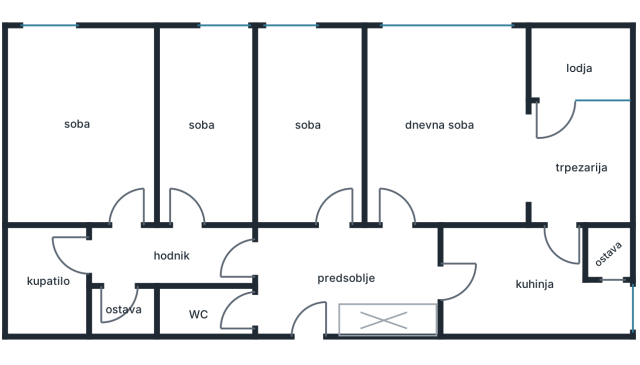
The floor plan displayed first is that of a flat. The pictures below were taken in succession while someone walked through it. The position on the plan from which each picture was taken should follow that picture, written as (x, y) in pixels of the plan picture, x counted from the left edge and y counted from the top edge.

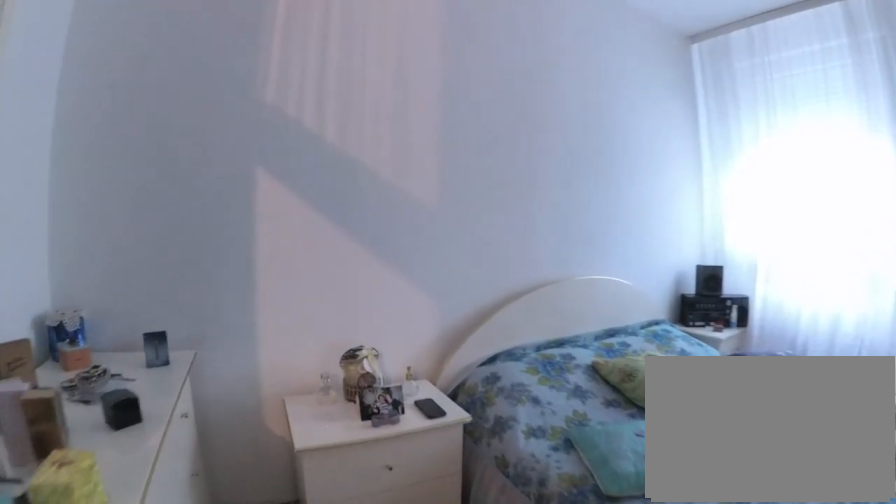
(97, 183)
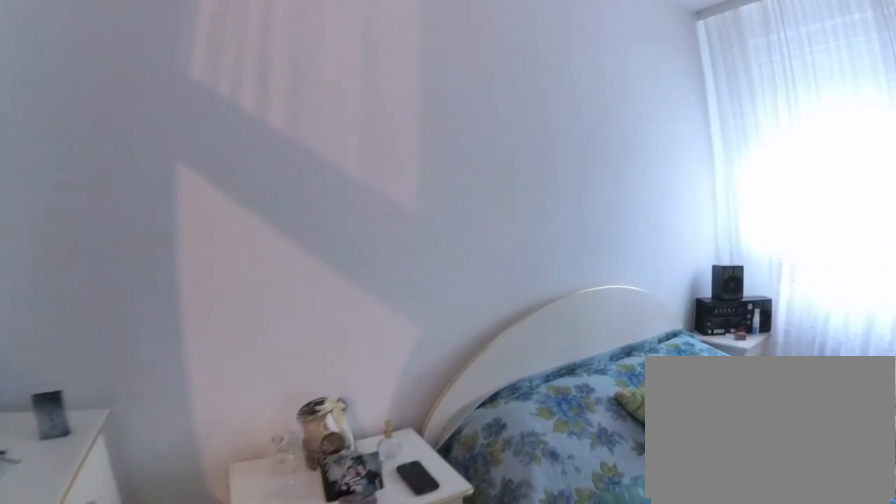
(82, 167)
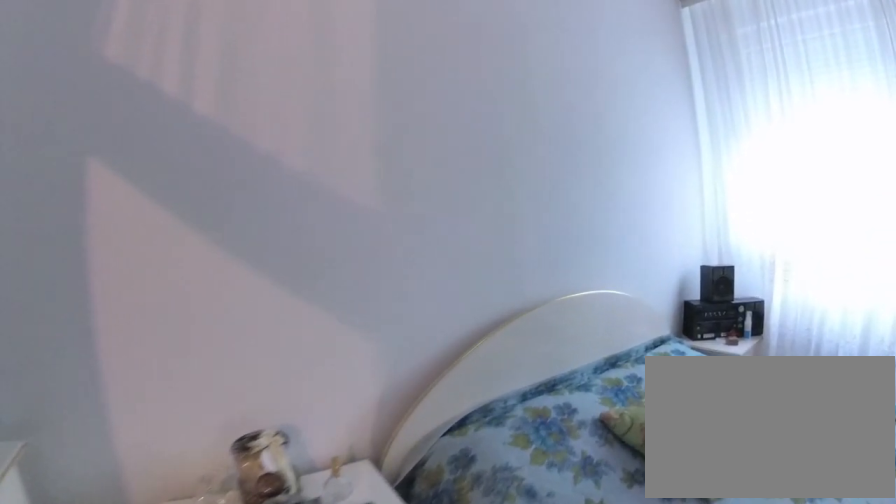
(74, 159)
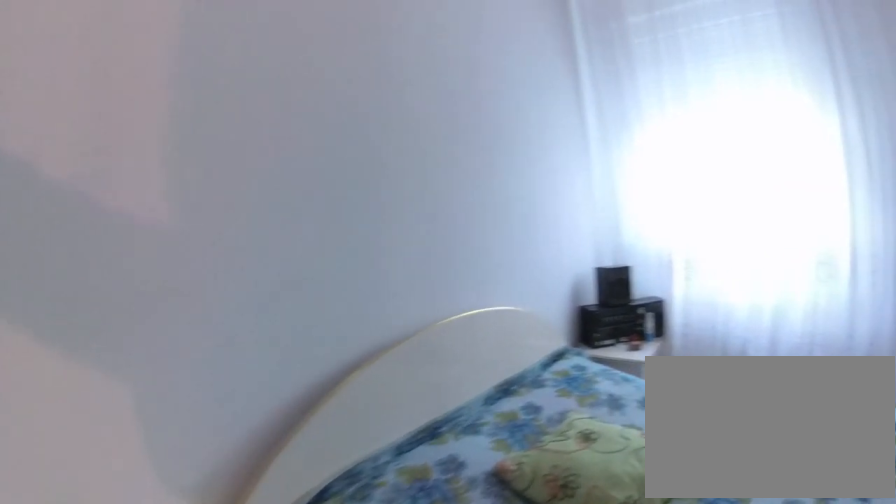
(65, 150)
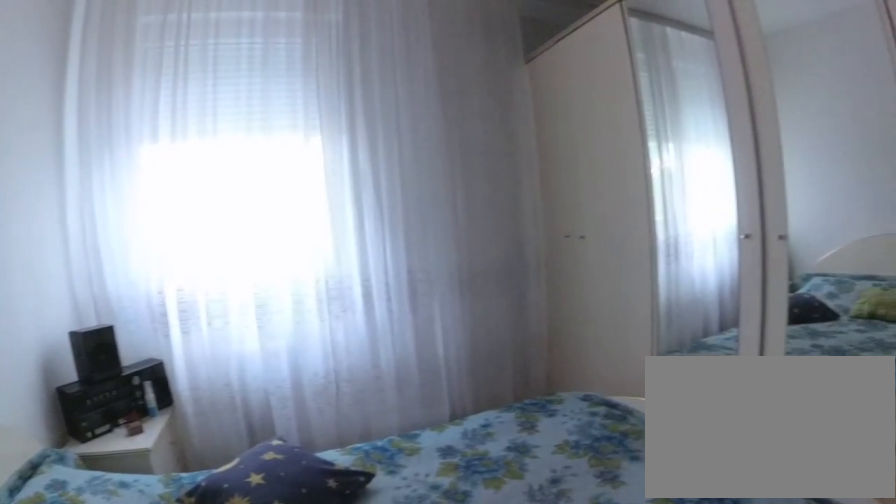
(53, 153)
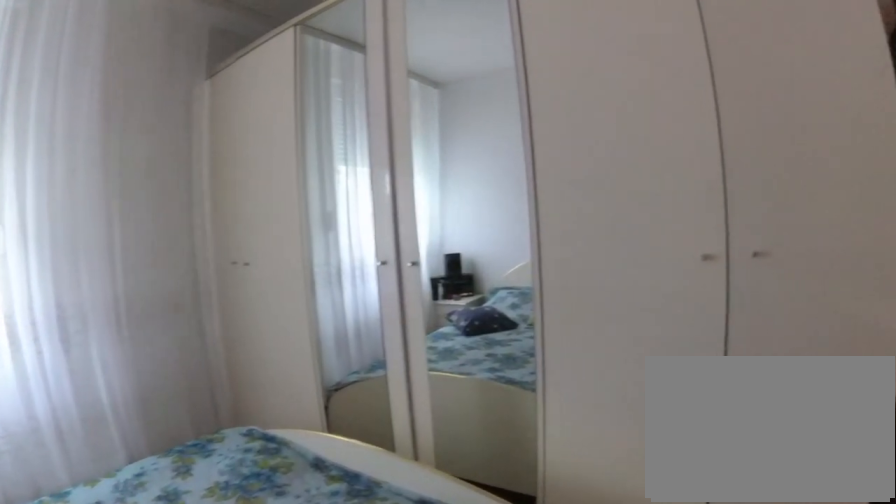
(44, 143)
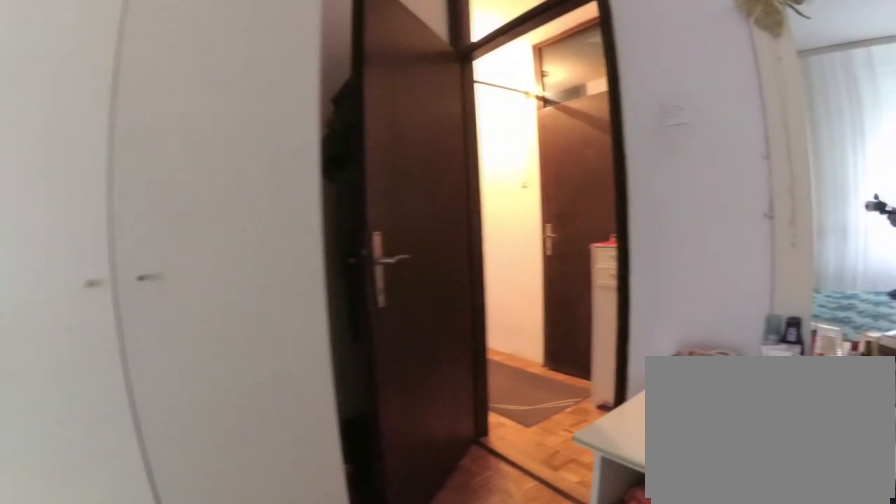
(53, 143)
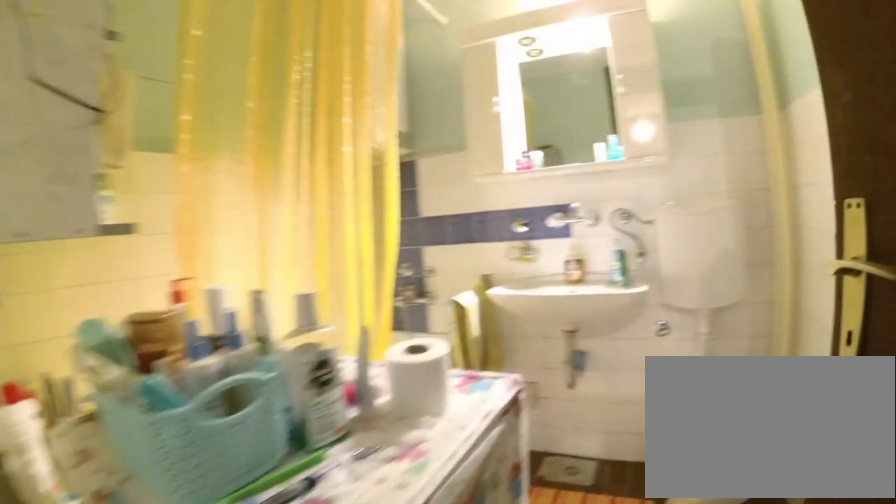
(108, 242)
